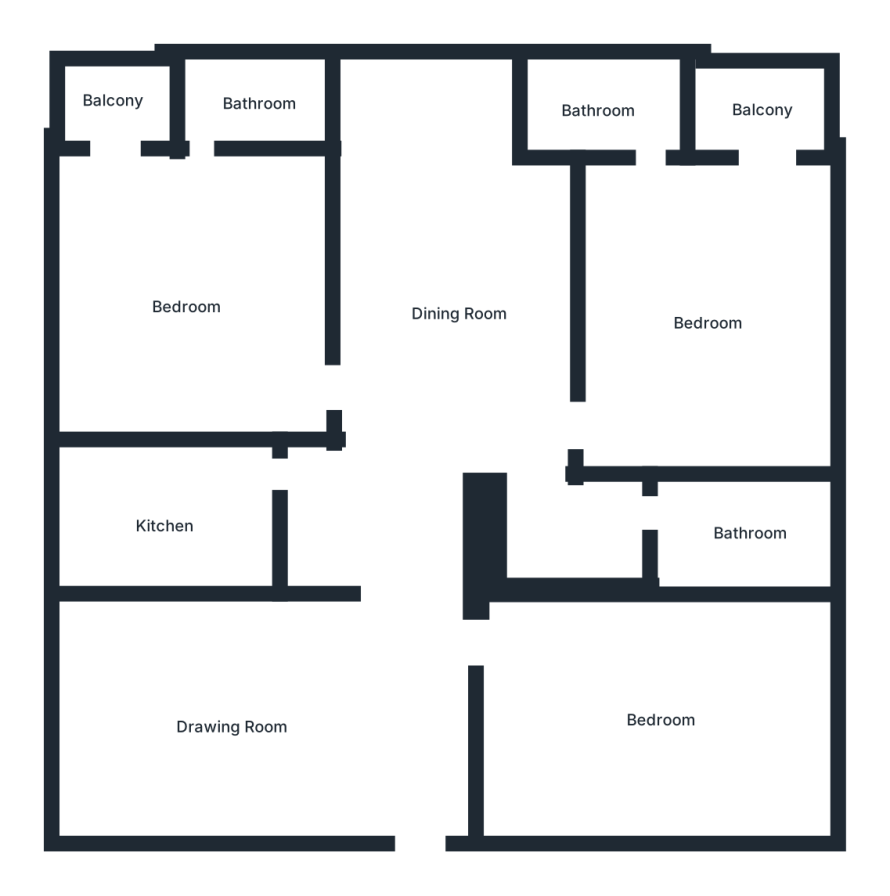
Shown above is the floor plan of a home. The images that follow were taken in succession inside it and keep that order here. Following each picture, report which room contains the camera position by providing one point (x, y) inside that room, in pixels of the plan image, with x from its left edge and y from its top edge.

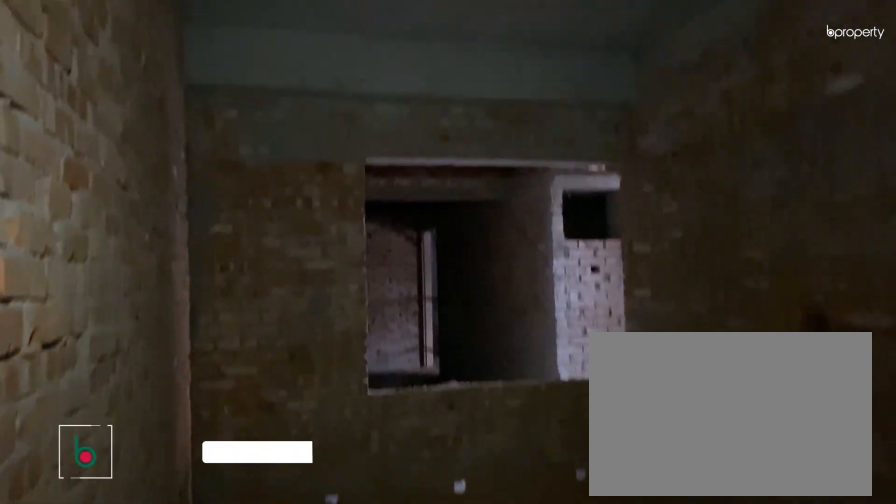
(233, 732)
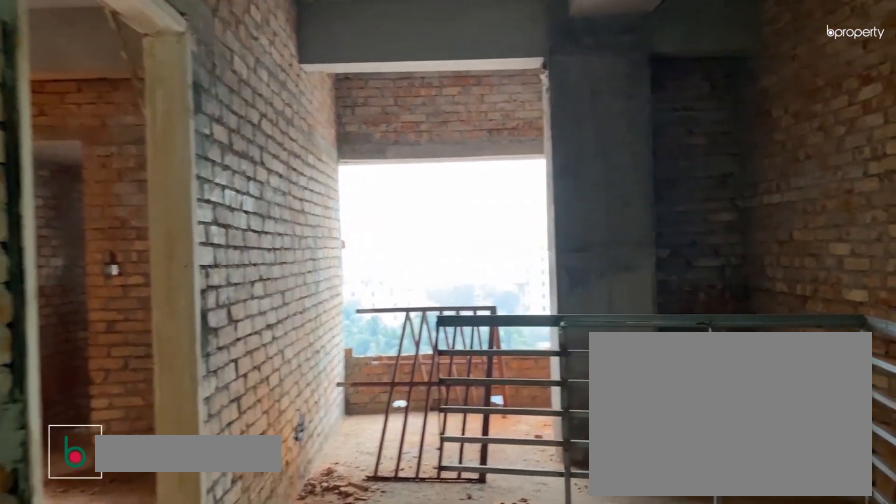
(459, 316)
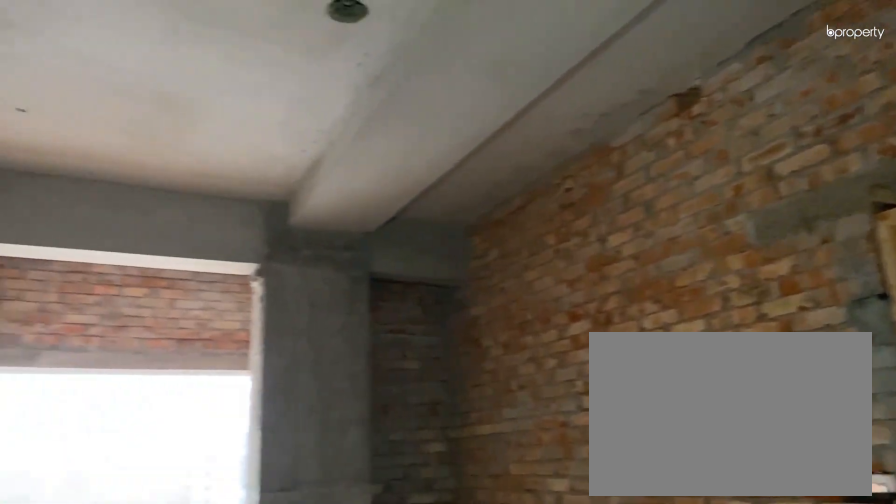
(462, 314)
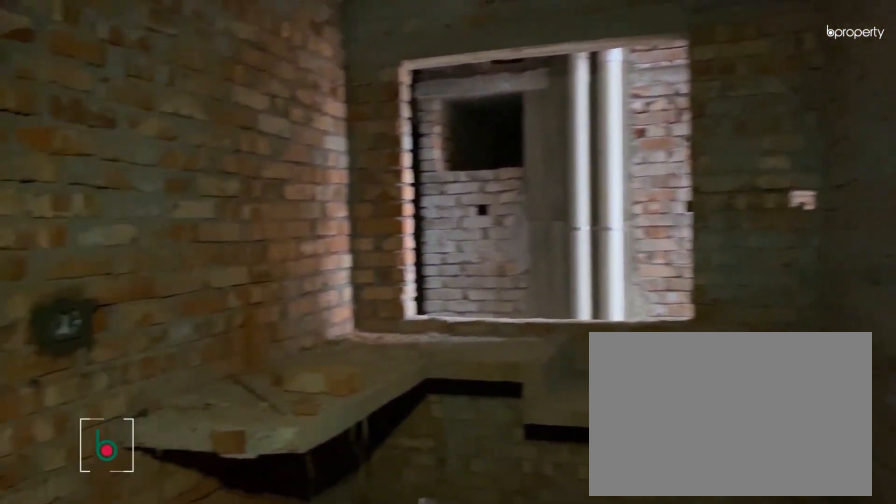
(165, 528)
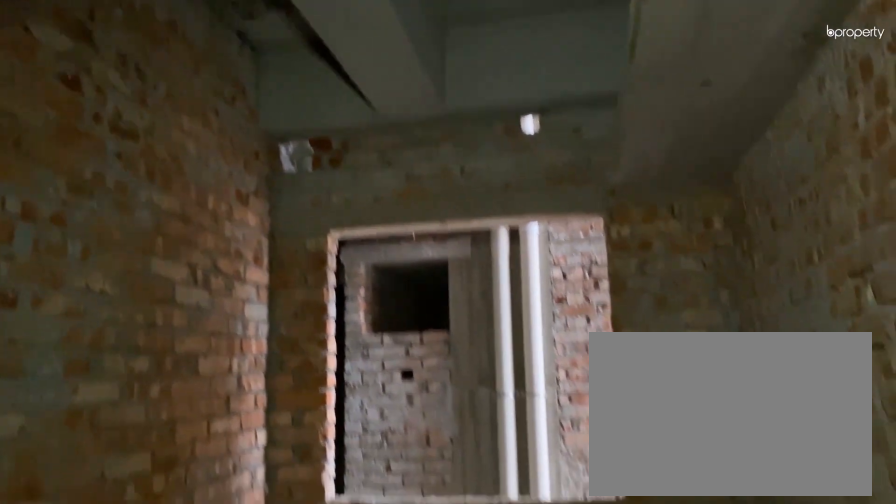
(165, 528)
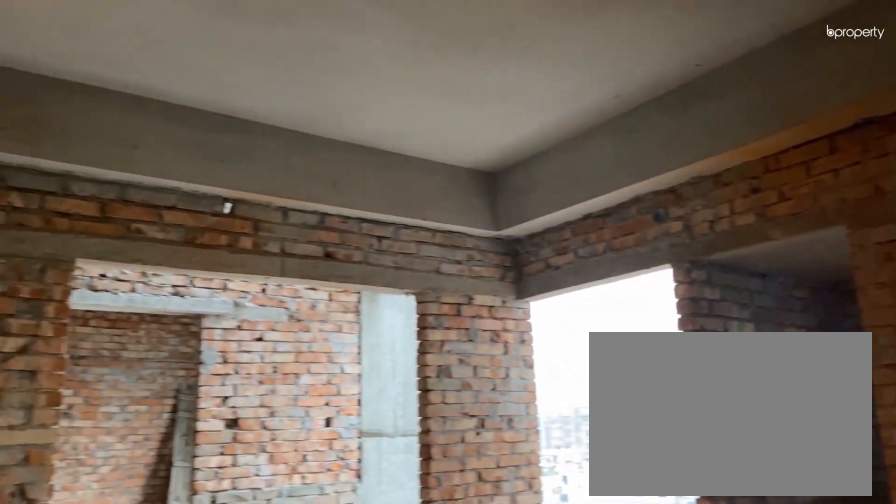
(187, 310)
